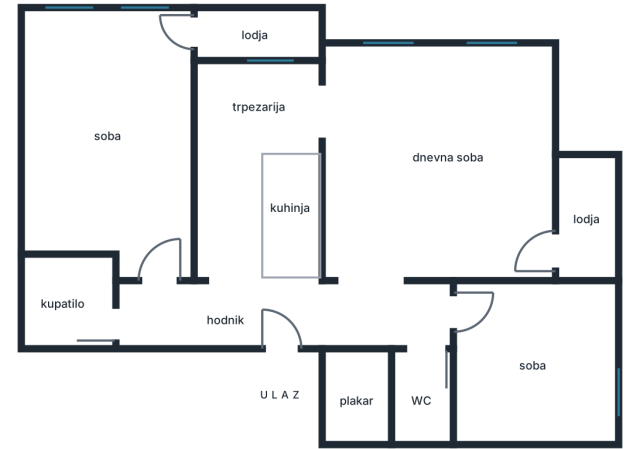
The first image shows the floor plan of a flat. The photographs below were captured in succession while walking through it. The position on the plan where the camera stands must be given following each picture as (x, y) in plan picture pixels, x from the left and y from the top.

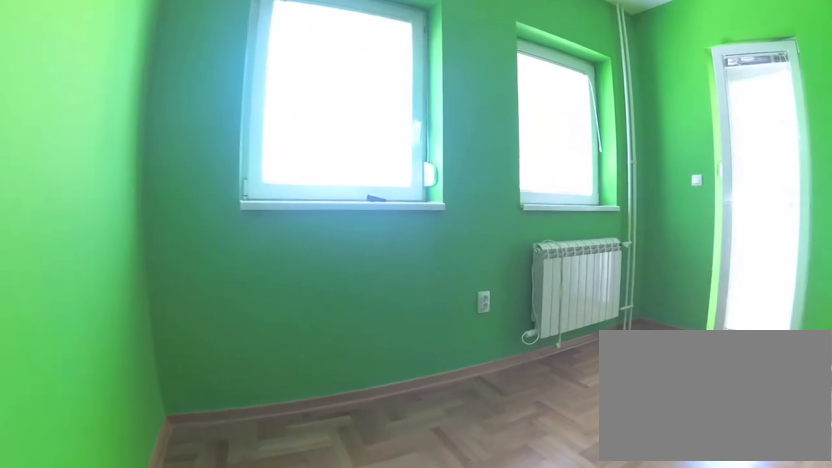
(63, 106)
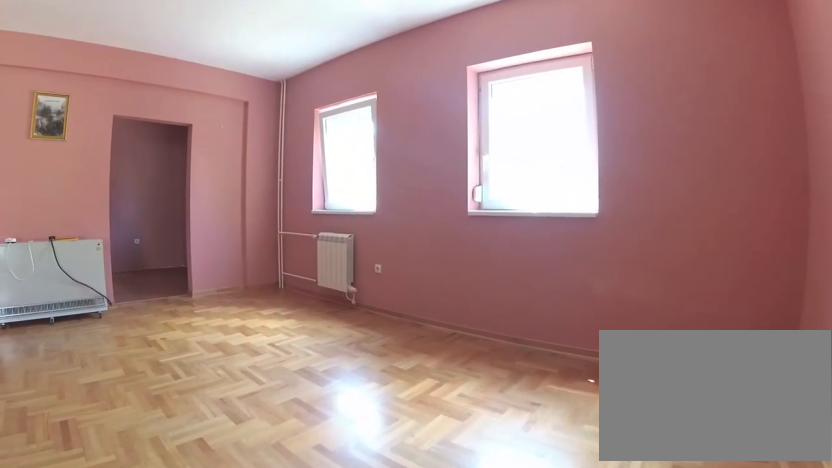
(541, 196)
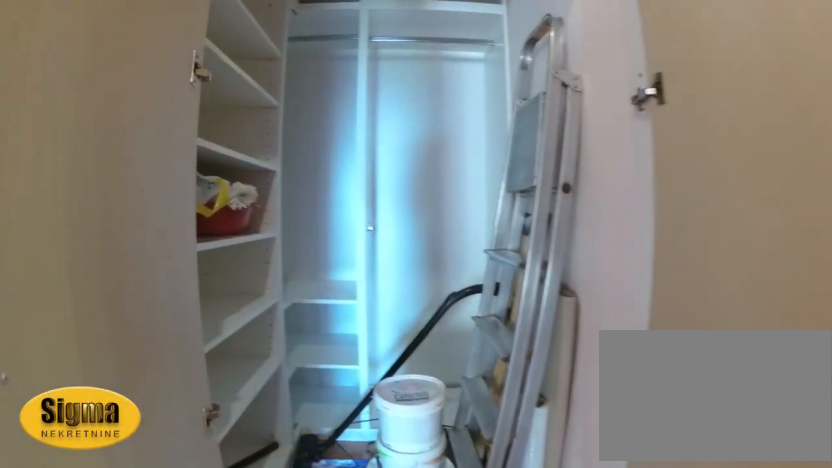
(369, 300)
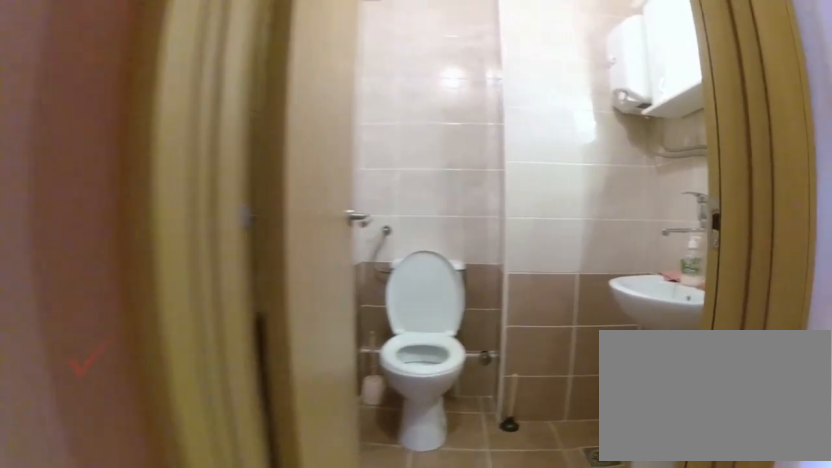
(391, 332)
